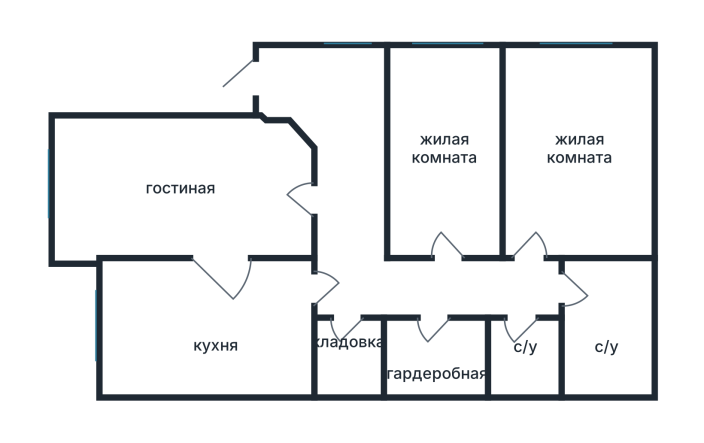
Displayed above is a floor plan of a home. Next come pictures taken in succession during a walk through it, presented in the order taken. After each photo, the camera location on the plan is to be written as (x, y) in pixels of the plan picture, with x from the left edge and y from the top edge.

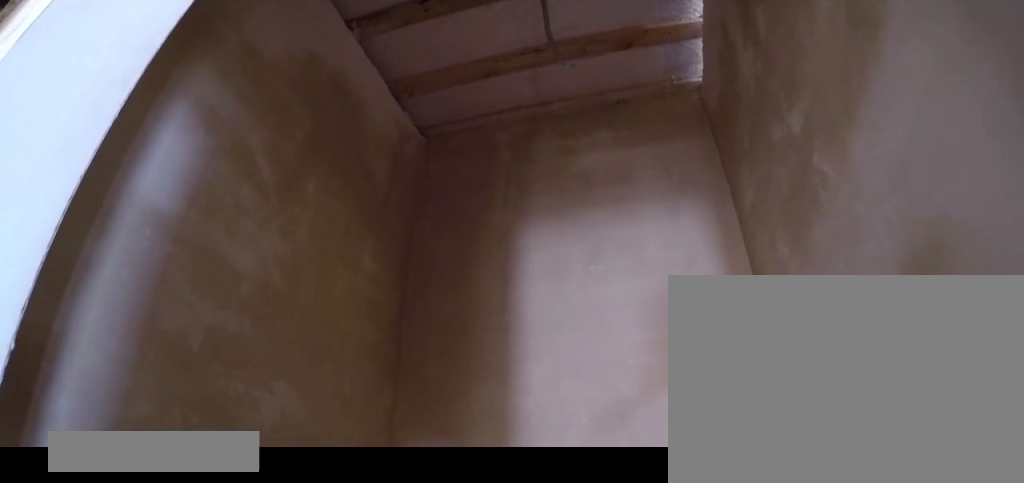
(348, 311)
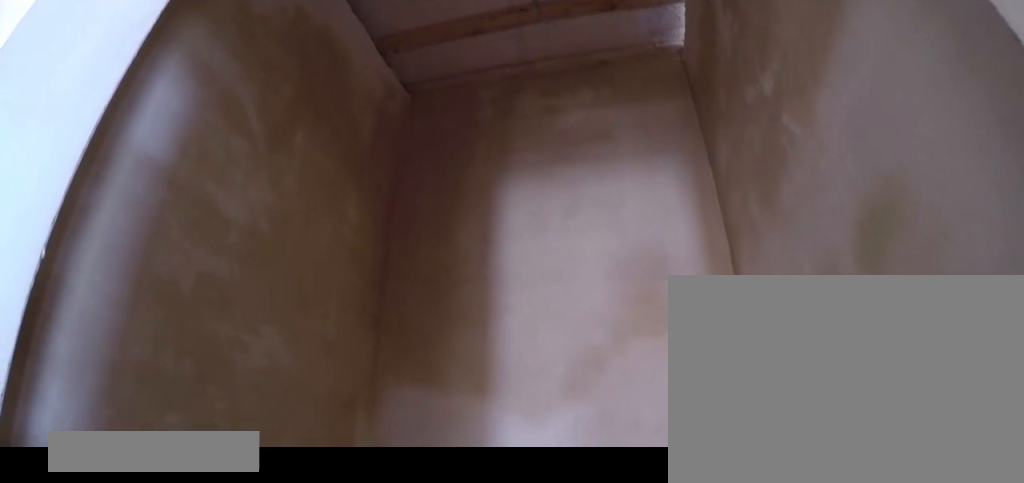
(348, 311)
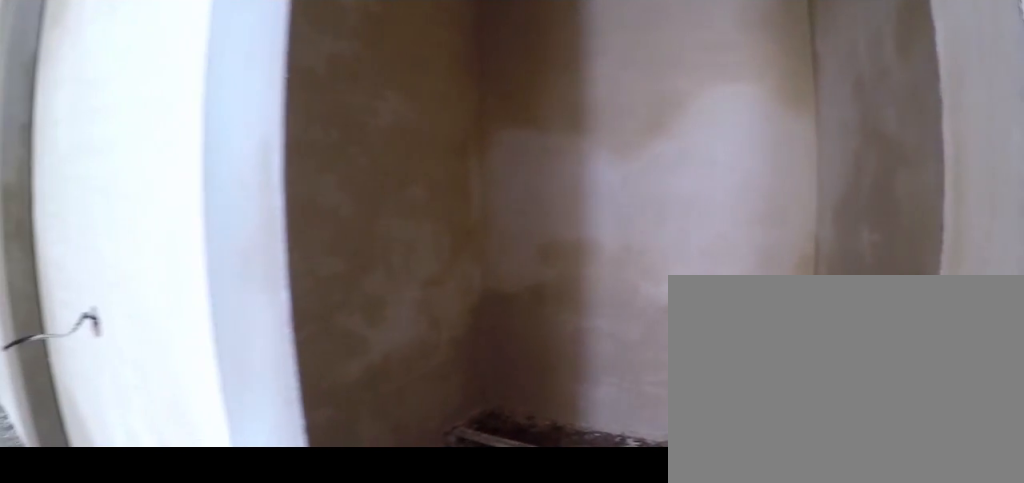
(362, 294)
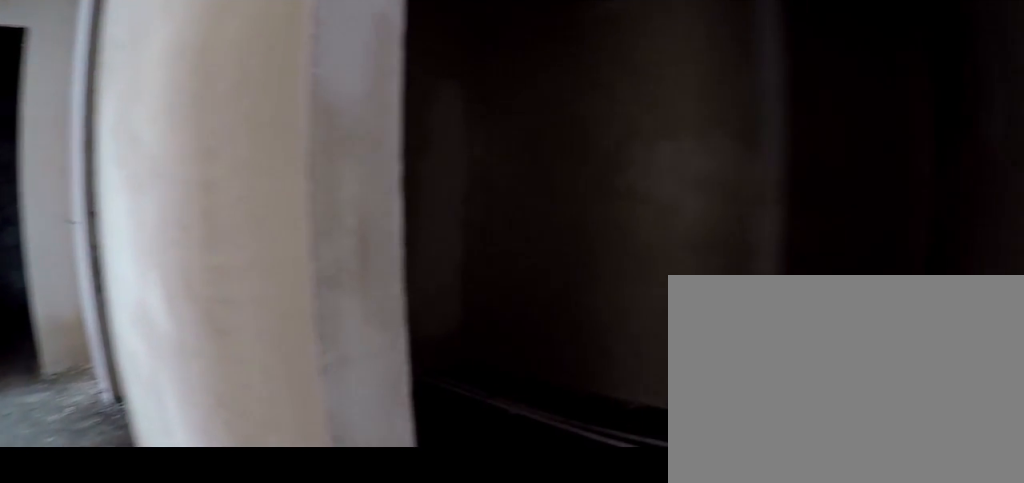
(428, 298)
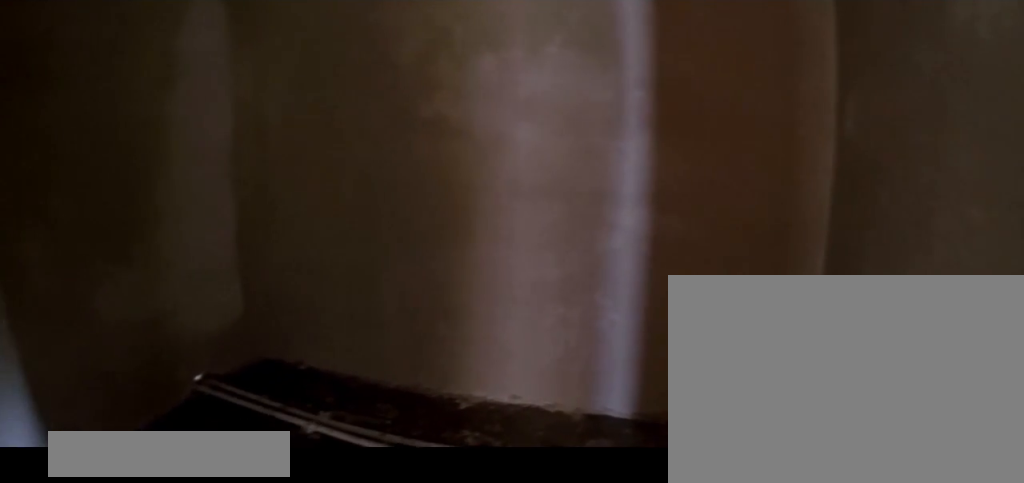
(432, 374)
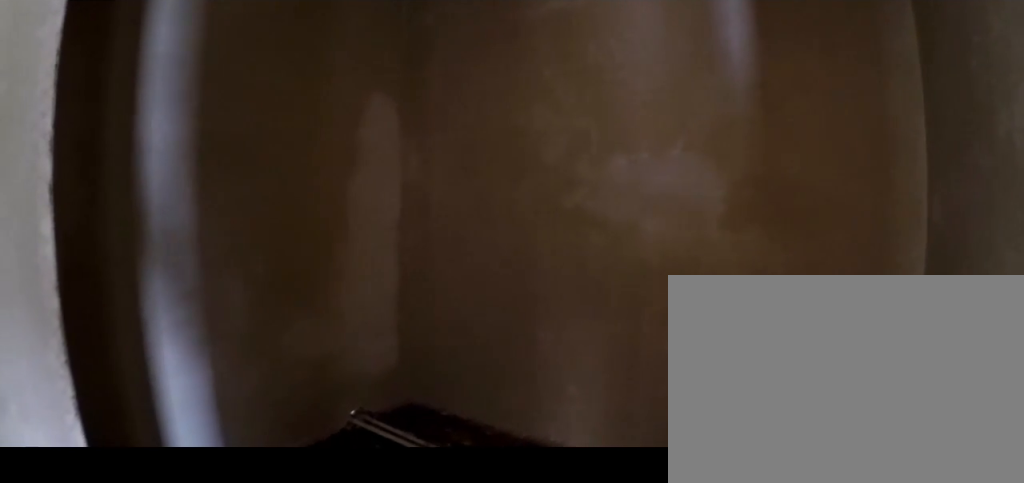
(435, 311)
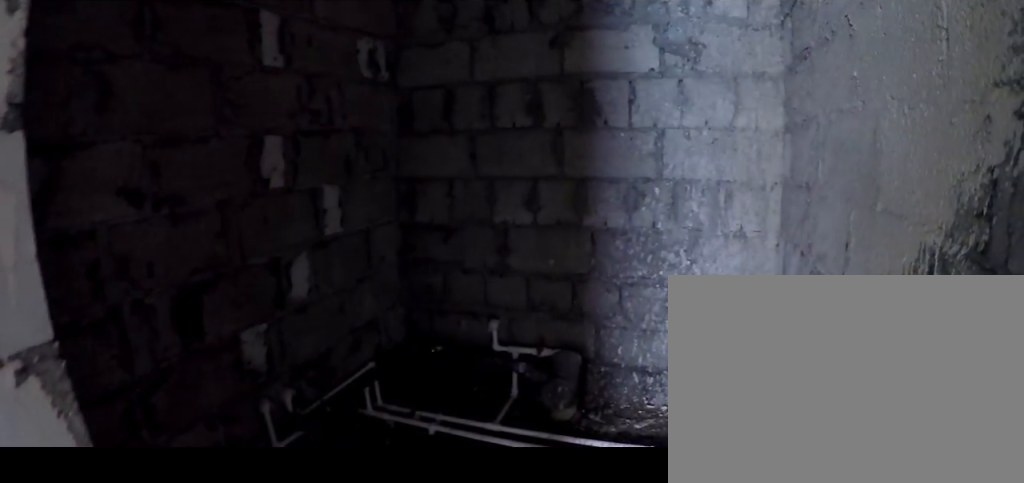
(521, 309)
